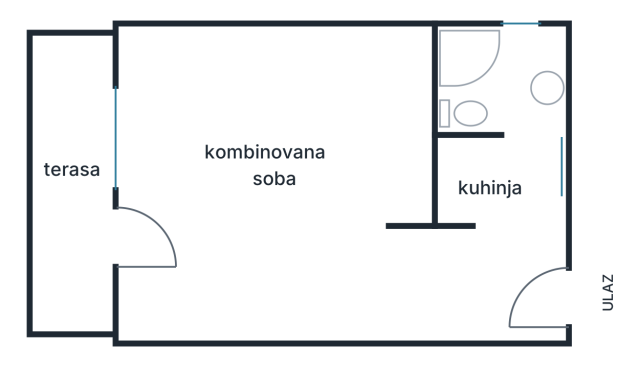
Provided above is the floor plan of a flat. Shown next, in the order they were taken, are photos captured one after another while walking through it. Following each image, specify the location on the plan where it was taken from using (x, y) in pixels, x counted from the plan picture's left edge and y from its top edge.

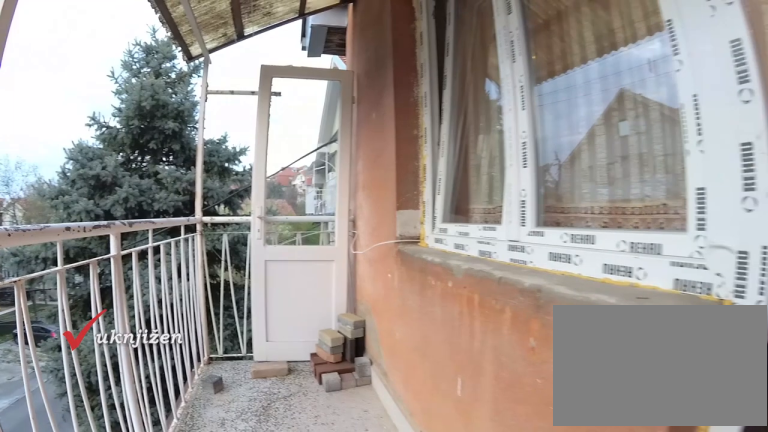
(64, 241)
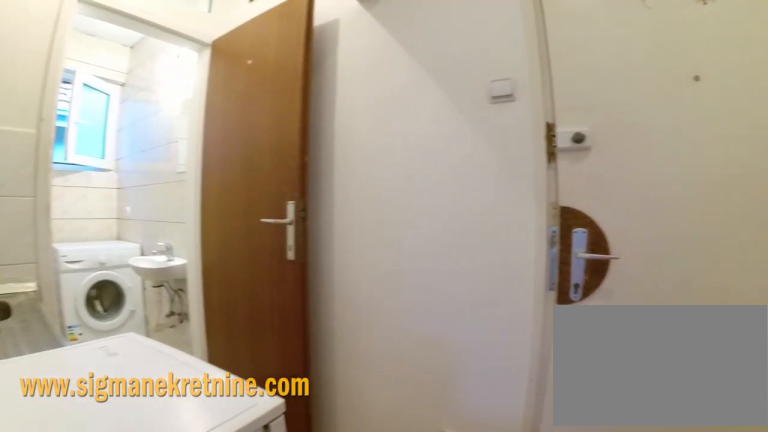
(464, 270)
